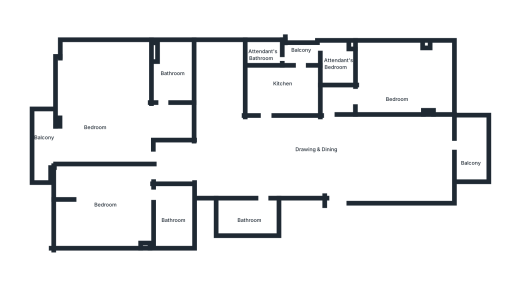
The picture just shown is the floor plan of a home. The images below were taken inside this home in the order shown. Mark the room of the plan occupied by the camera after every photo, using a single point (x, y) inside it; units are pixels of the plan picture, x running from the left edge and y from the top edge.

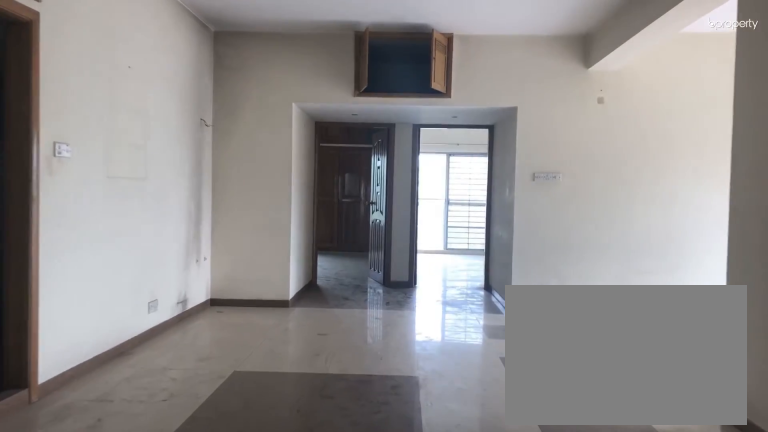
(317, 152)
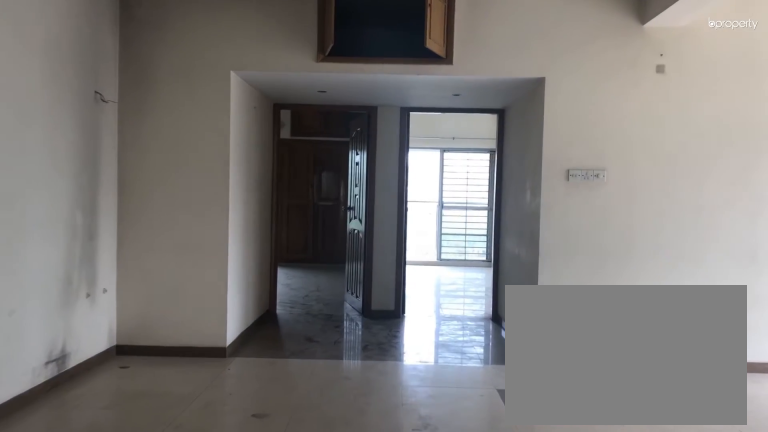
(317, 152)
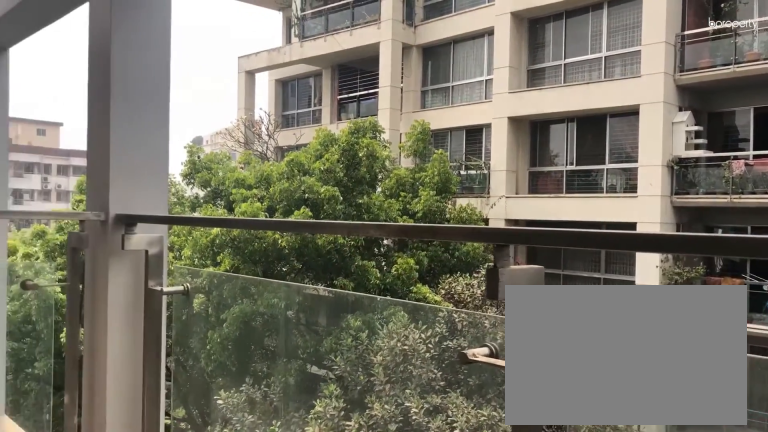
(473, 157)
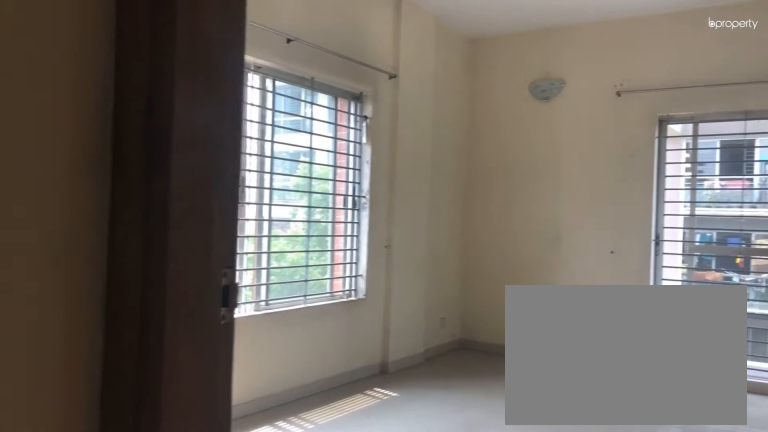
(357, 99)
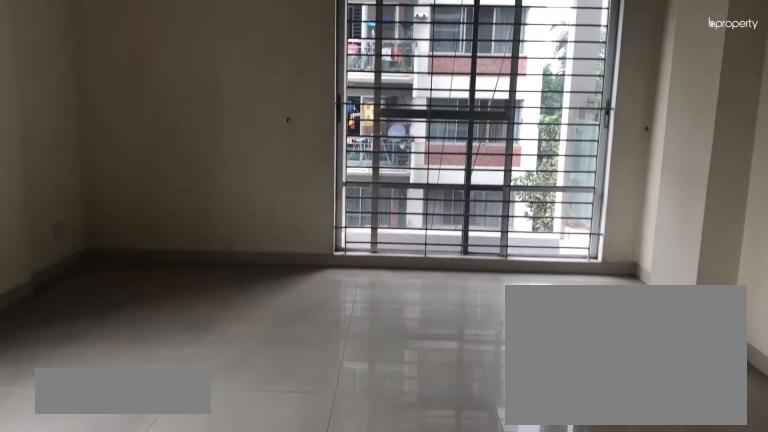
(401, 80)
